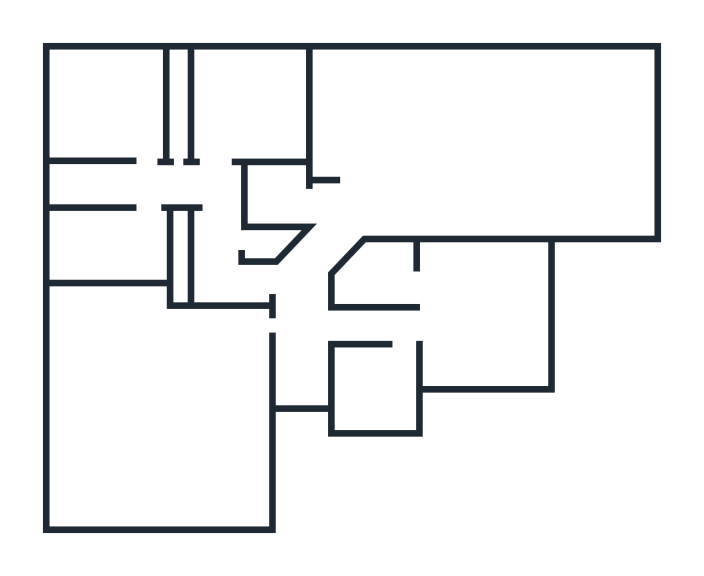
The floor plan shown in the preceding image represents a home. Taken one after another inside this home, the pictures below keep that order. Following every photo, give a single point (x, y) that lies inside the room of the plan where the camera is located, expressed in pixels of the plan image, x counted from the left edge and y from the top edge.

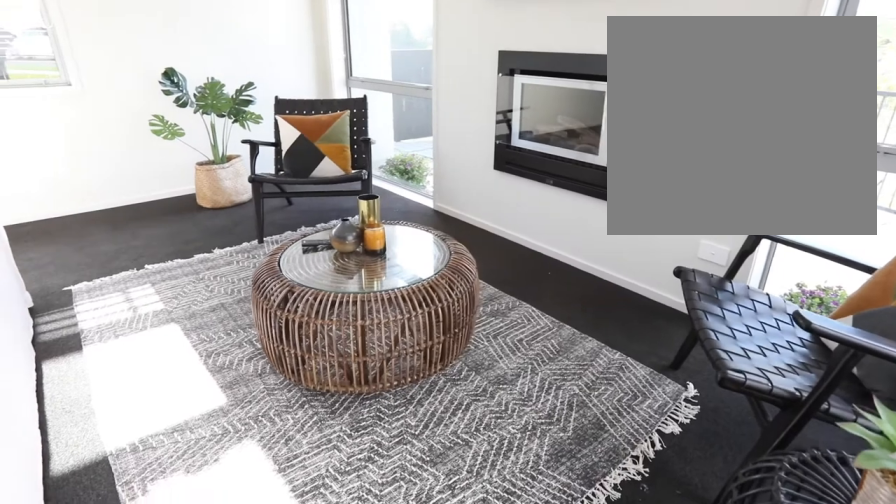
(494, 144)
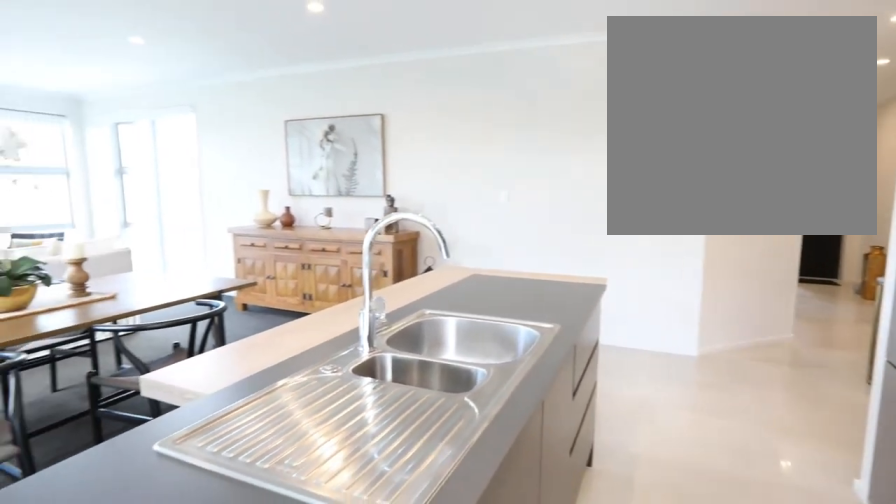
(497, 144)
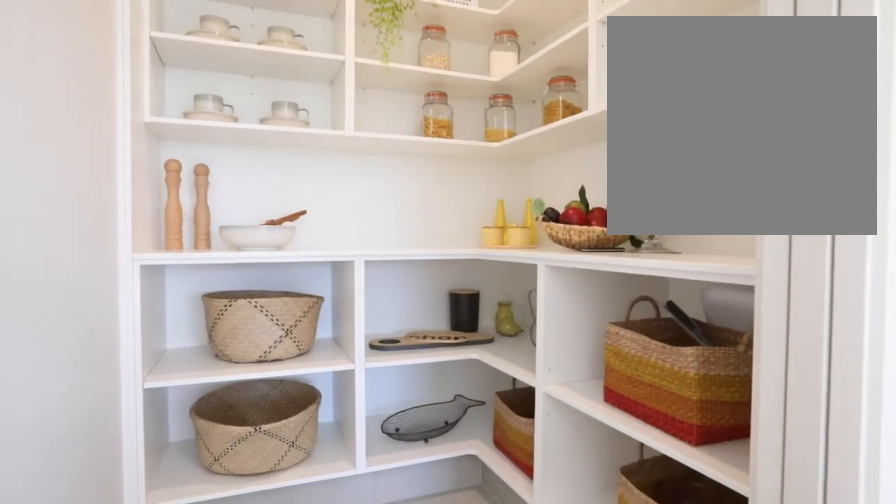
(274, 194)
